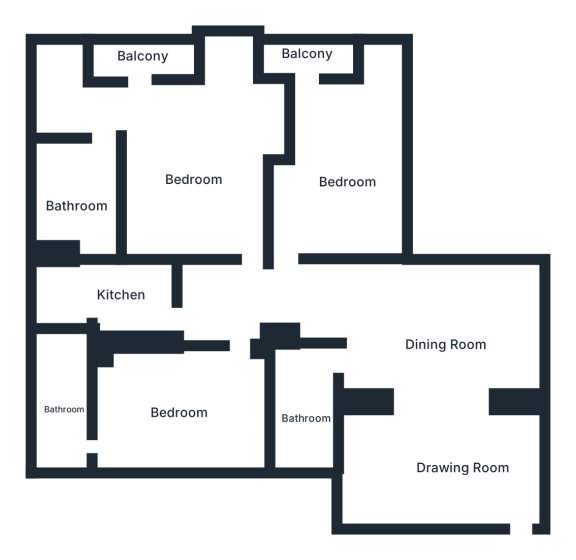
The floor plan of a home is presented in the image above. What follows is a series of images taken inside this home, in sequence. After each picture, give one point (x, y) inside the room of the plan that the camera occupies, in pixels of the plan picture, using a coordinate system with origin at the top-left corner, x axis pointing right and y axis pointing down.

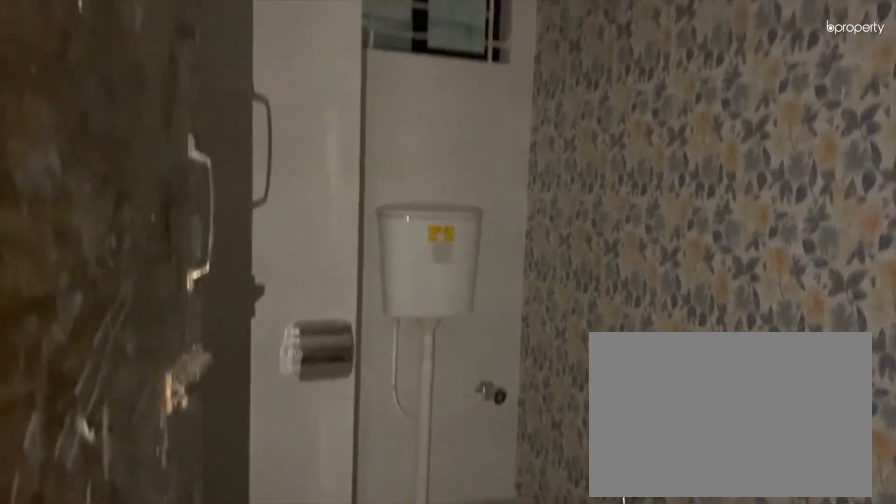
(308, 415)
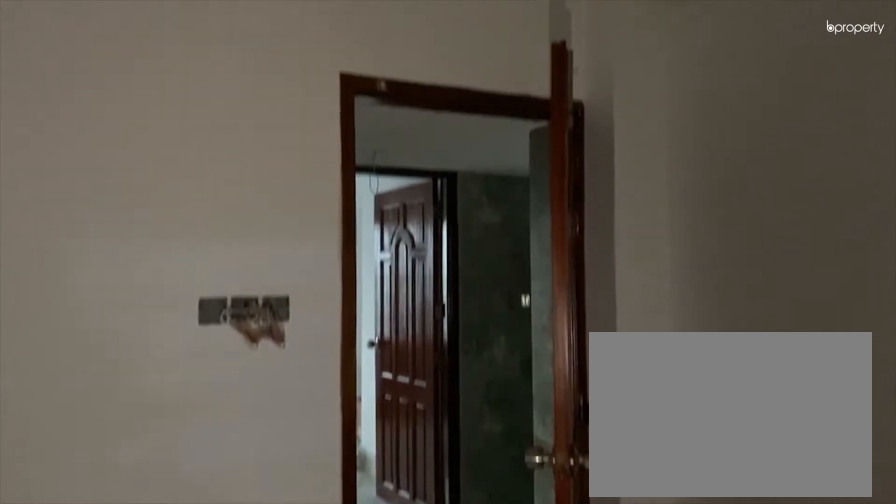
(181, 415)
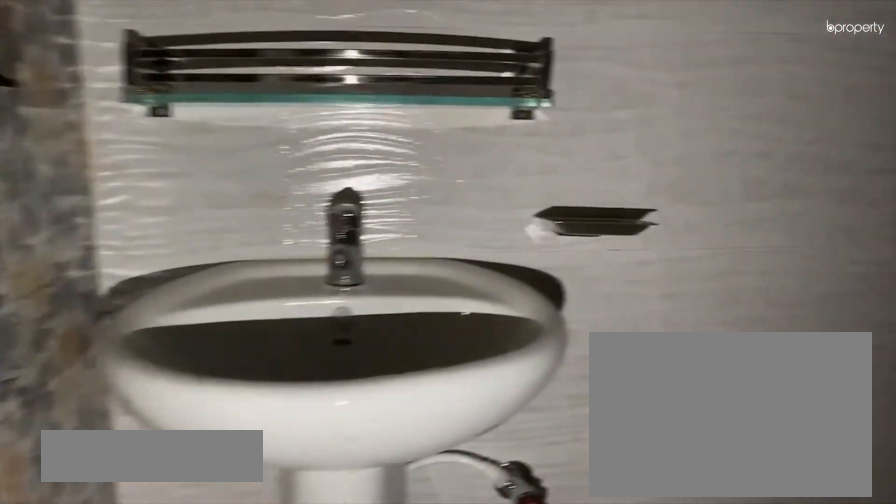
(65, 412)
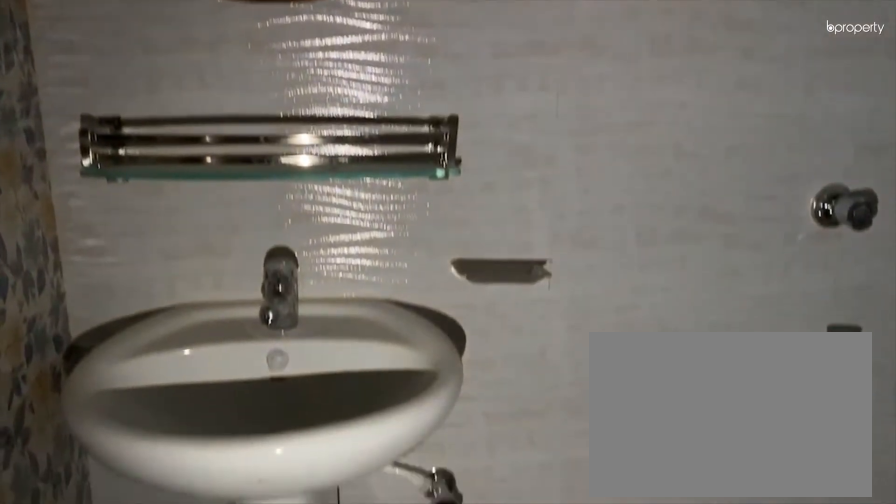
(65, 412)
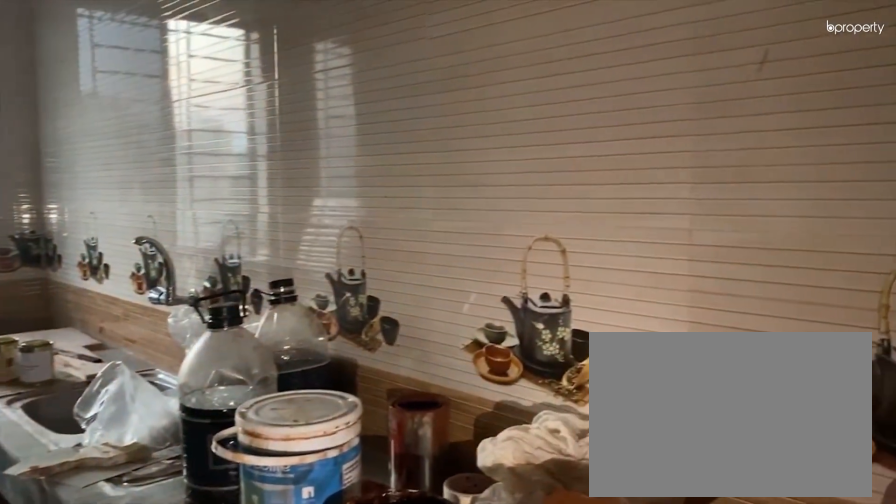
(119, 294)
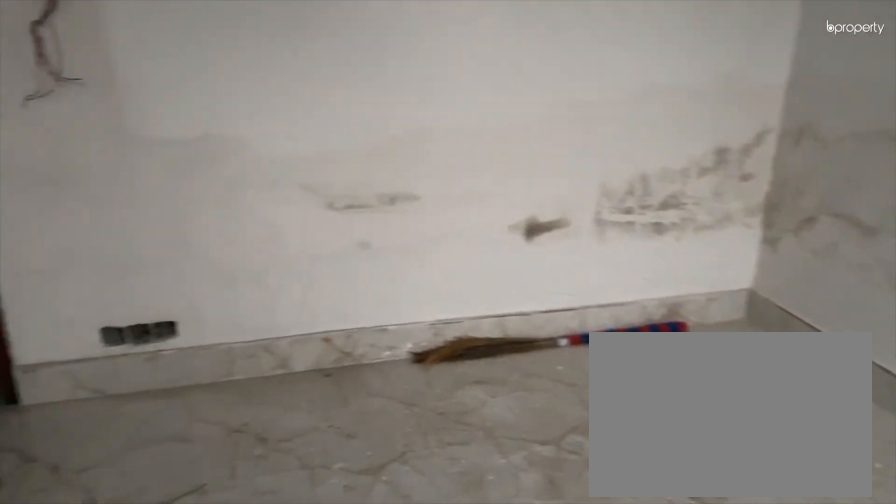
(198, 177)
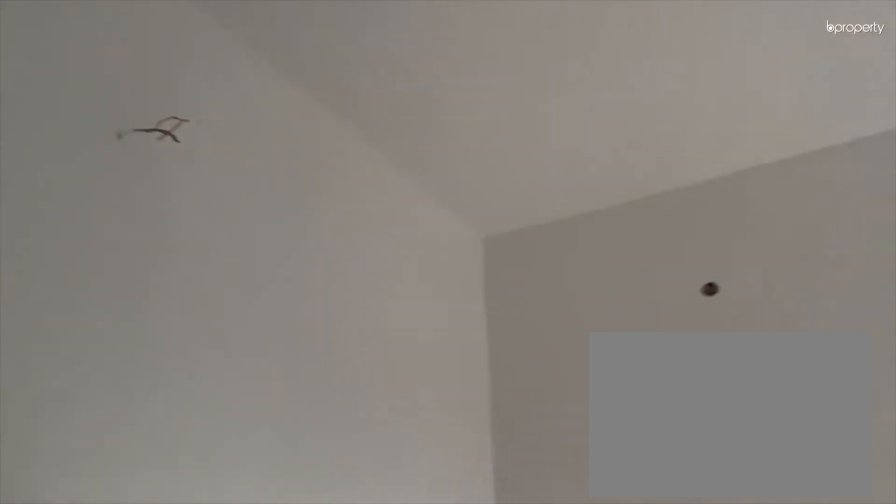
(198, 177)
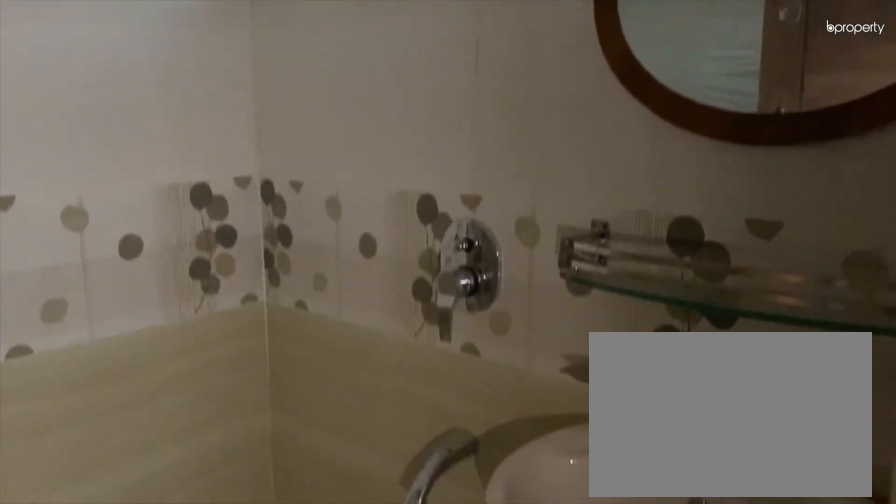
(77, 206)
